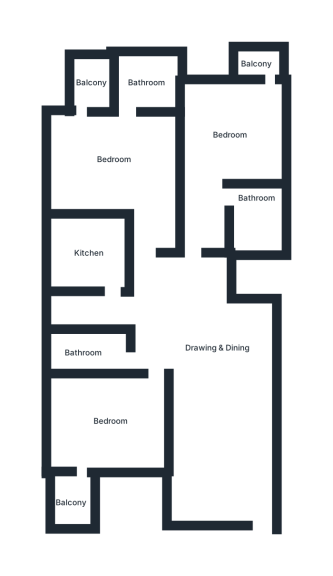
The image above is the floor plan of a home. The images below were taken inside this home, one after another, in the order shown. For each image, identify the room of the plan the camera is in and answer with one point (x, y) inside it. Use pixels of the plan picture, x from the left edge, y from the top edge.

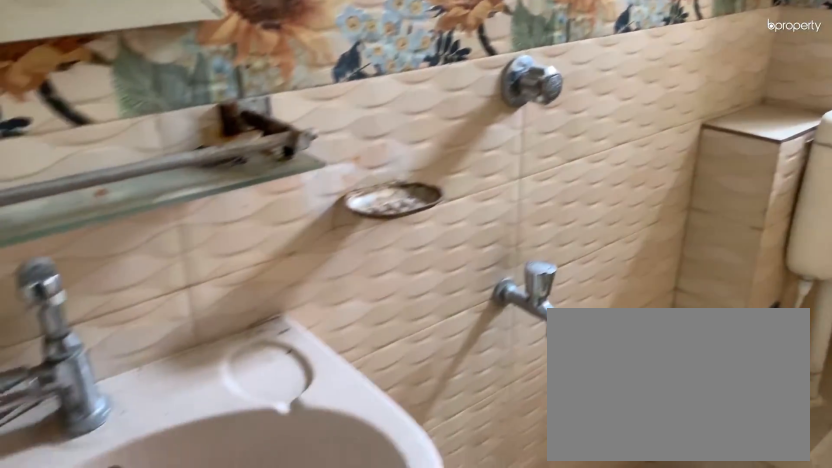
(81, 353)
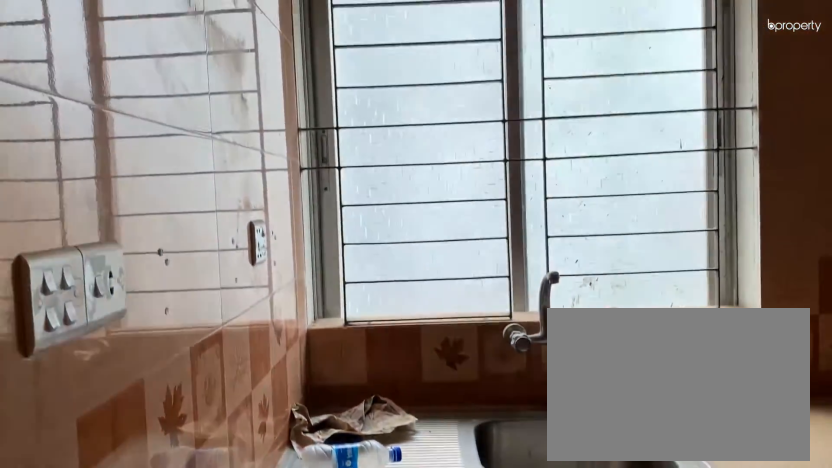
(85, 254)
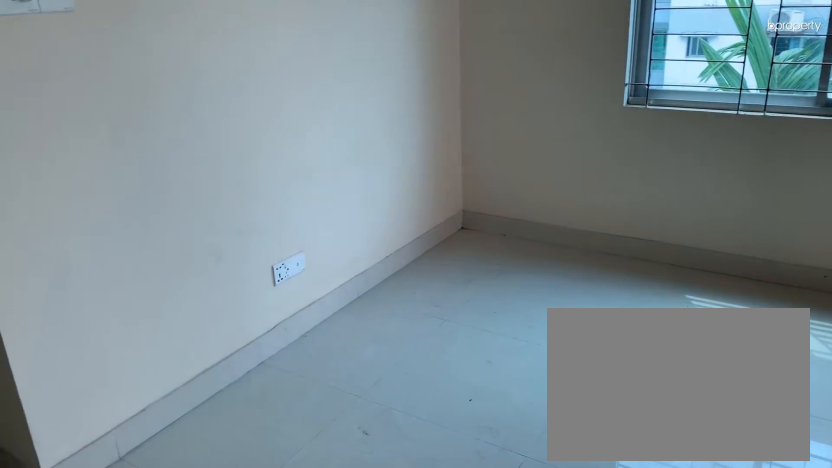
(119, 142)
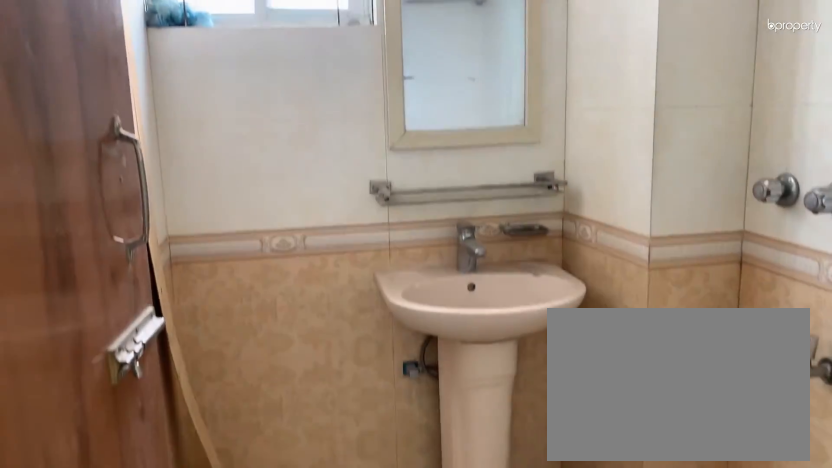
(143, 79)
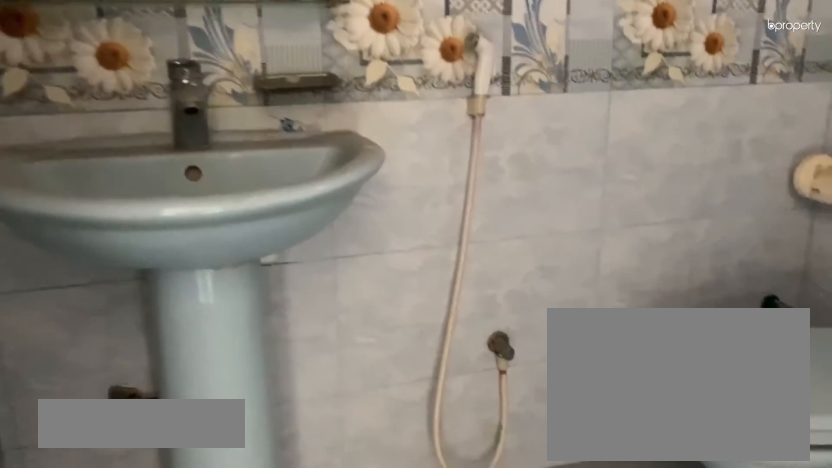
(254, 213)
